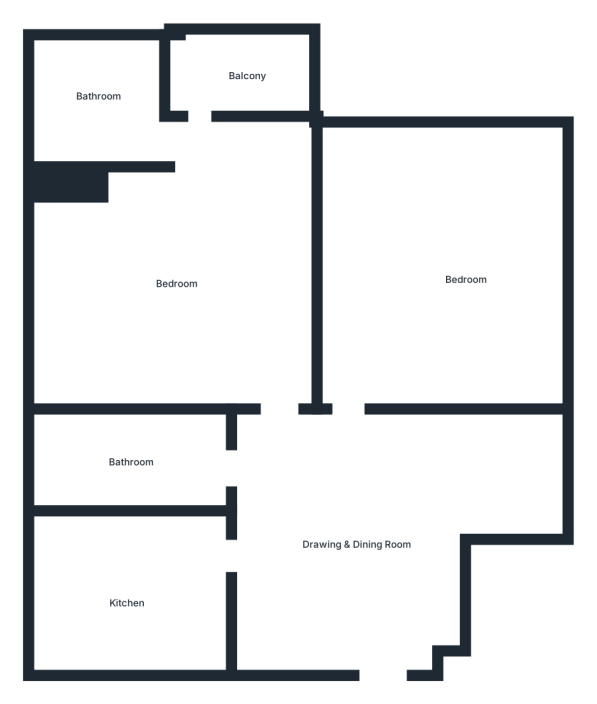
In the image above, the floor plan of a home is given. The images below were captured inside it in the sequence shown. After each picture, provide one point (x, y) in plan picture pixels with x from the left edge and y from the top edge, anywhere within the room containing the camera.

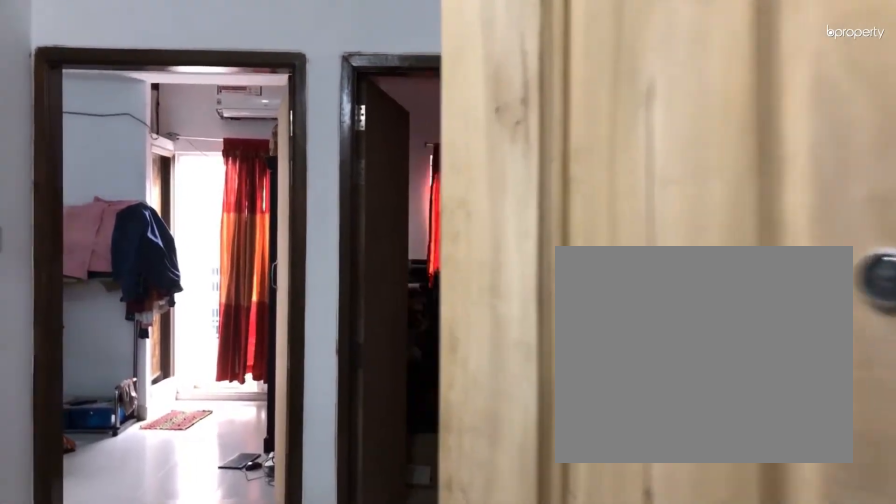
(386, 654)
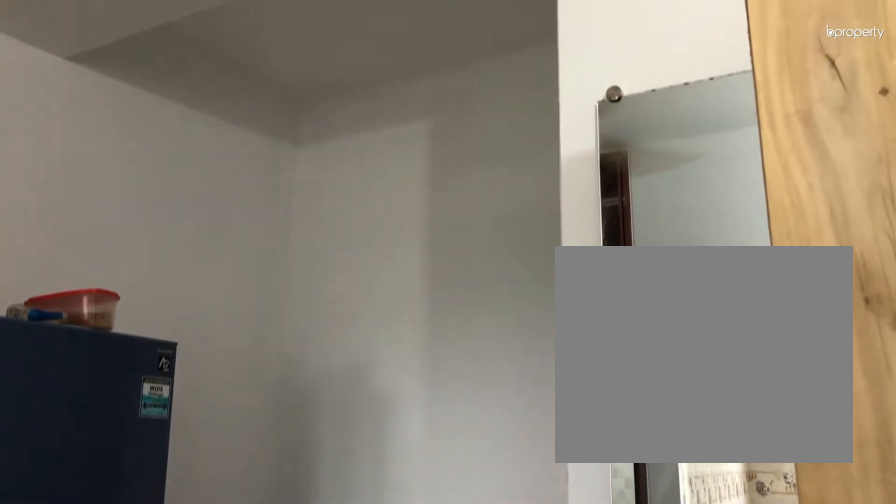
(348, 516)
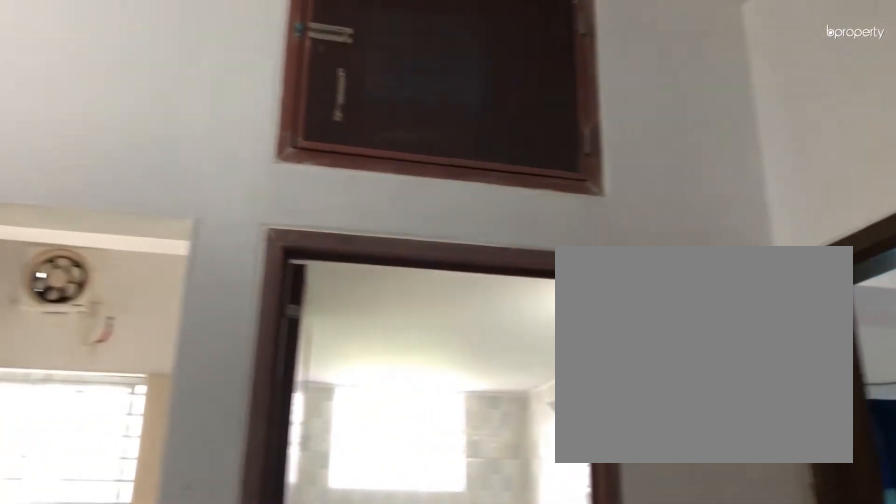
(348, 516)
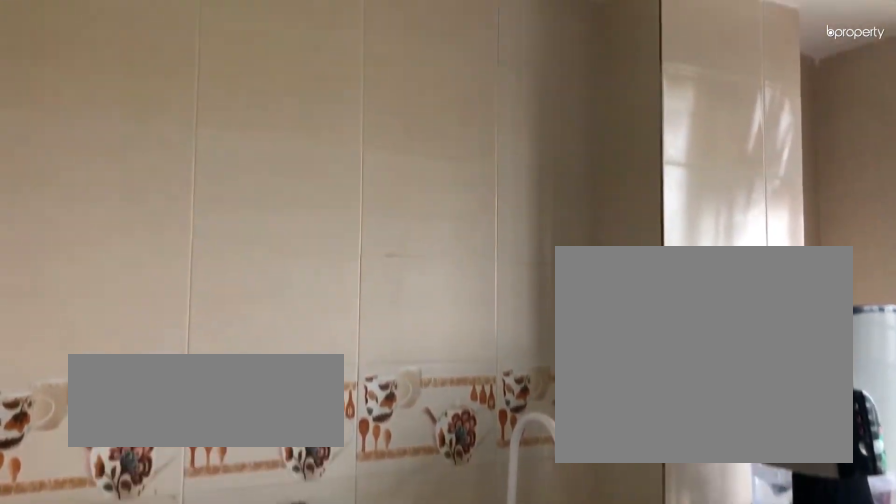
(120, 584)
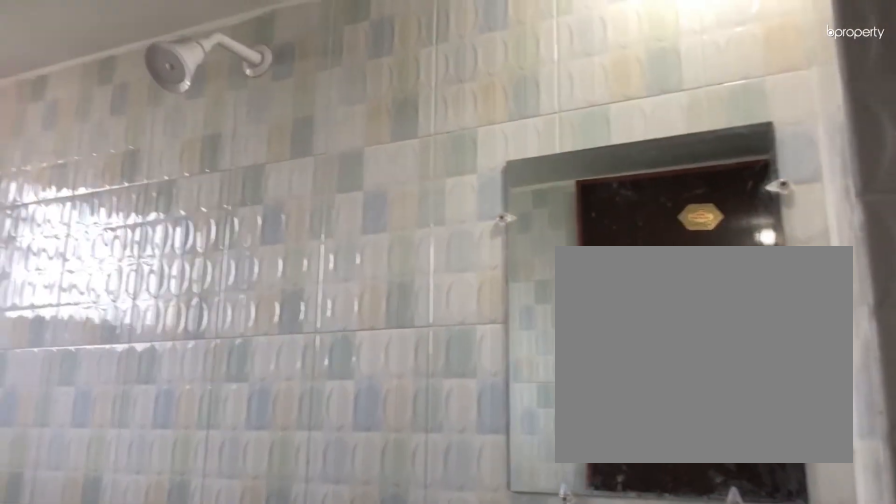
(141, 459)
